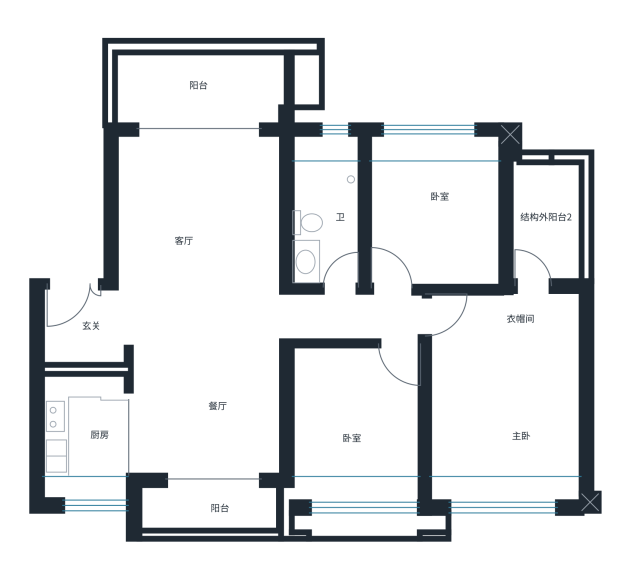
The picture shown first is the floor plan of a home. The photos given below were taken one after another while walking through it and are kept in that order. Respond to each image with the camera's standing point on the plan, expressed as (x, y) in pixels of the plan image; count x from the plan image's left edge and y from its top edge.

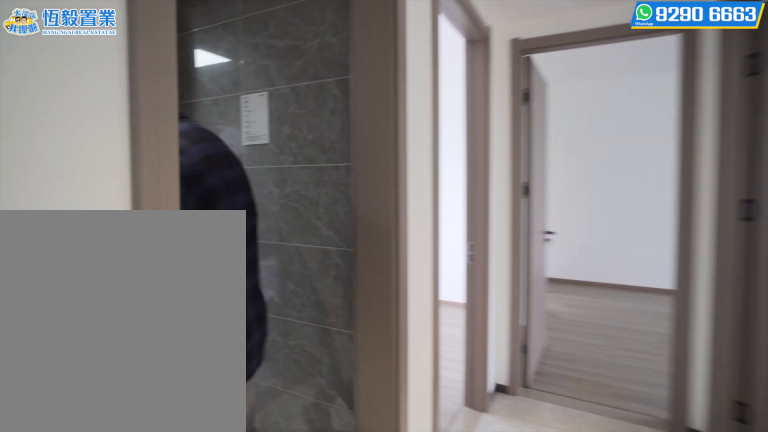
(344, 285)
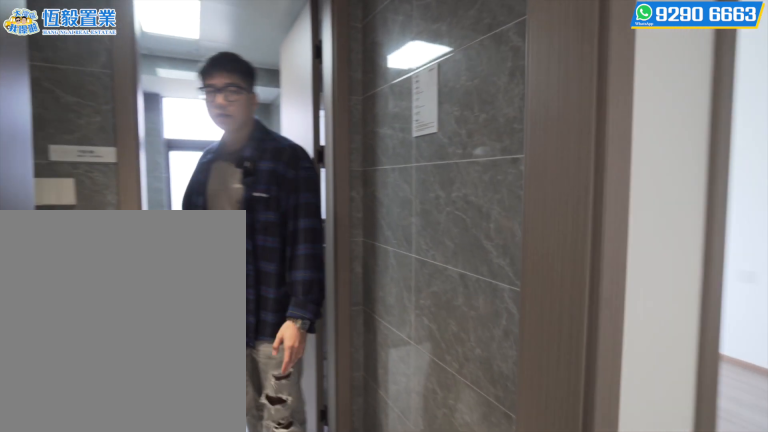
(338, 256)
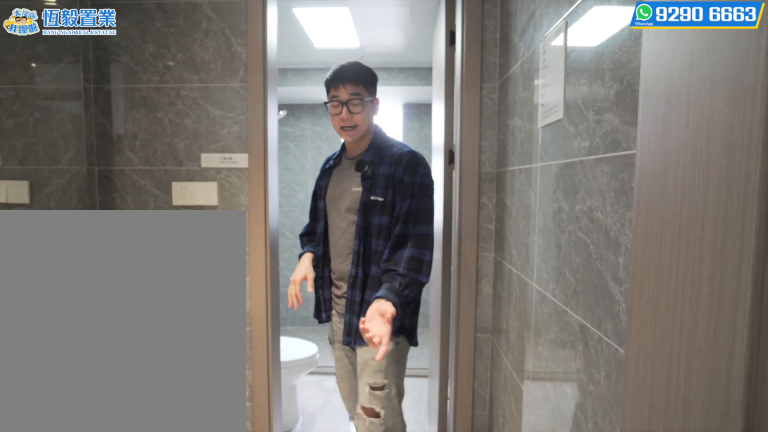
(337, 252)
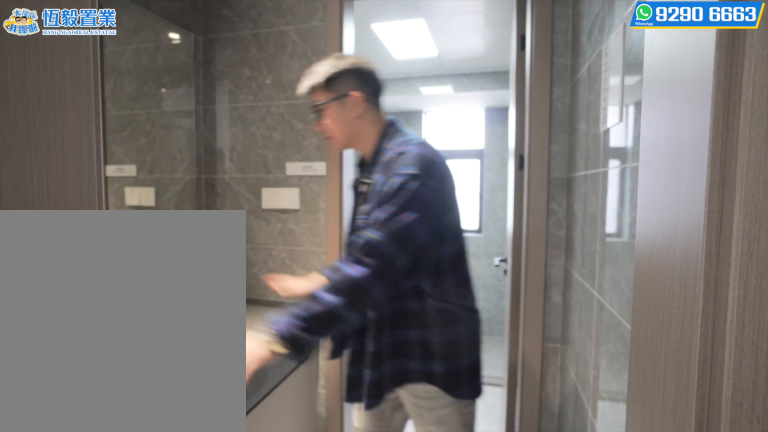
(338, 253)
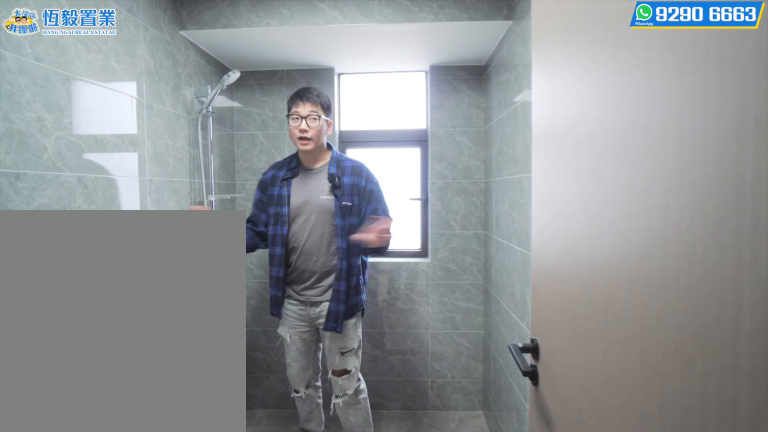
(338, 157)
